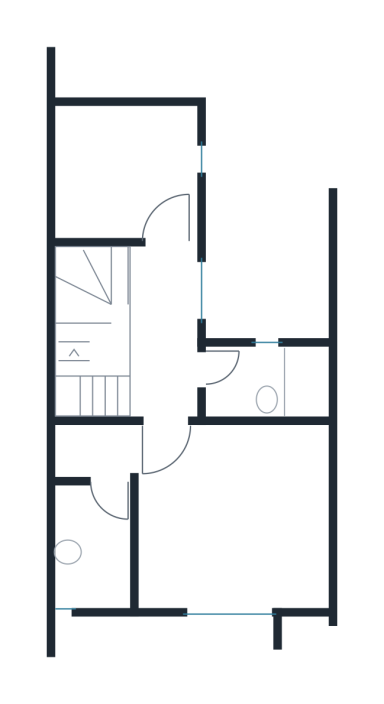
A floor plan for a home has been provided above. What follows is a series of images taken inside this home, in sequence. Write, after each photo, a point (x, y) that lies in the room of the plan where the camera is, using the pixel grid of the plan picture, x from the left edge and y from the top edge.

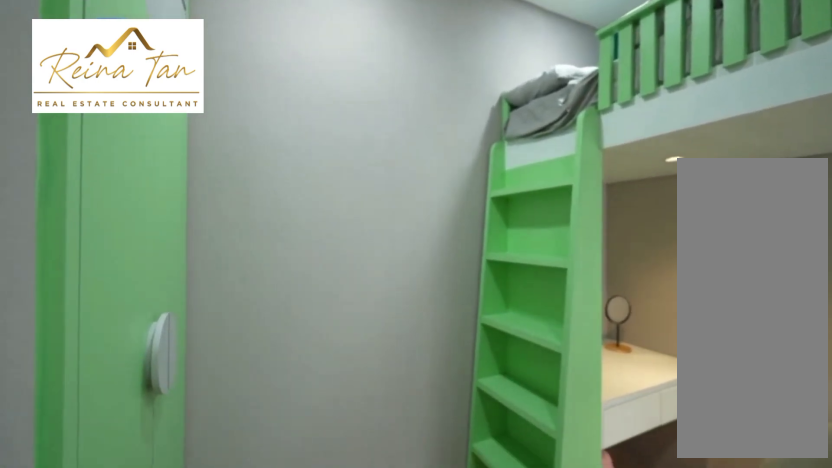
(129, 171)
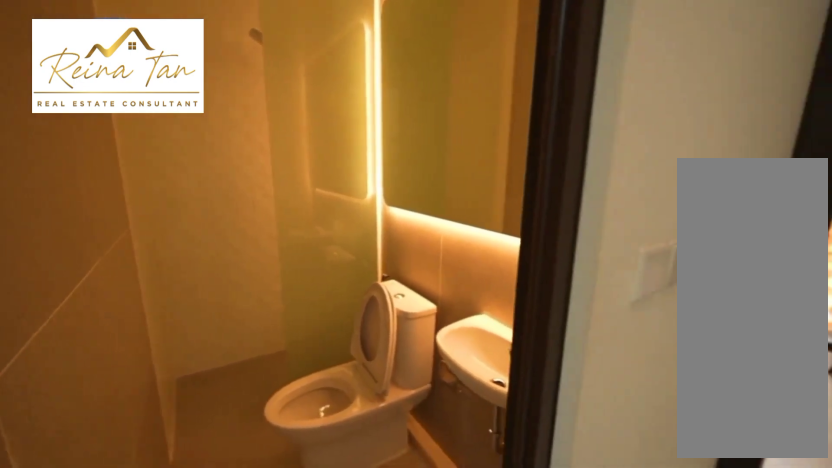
(267, 378)
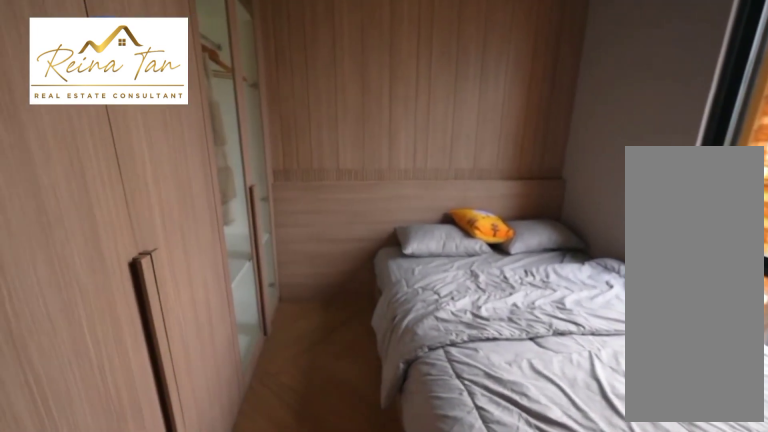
(194, 515)
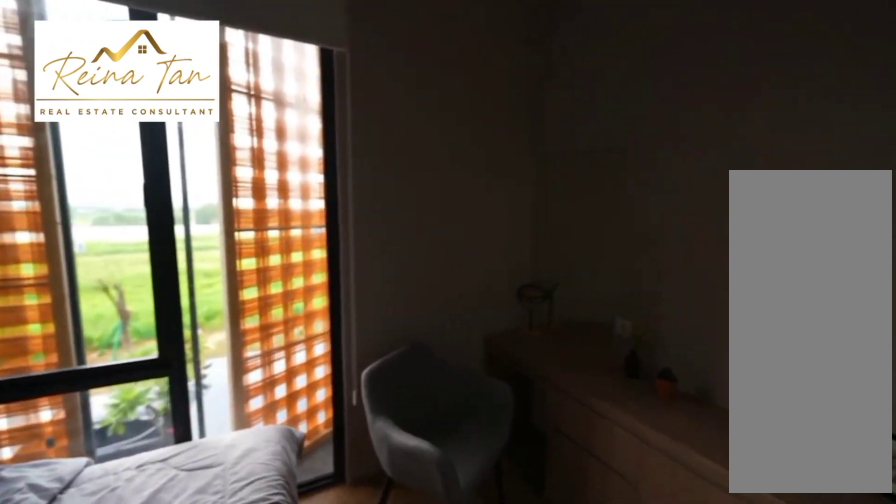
(194, 515)
